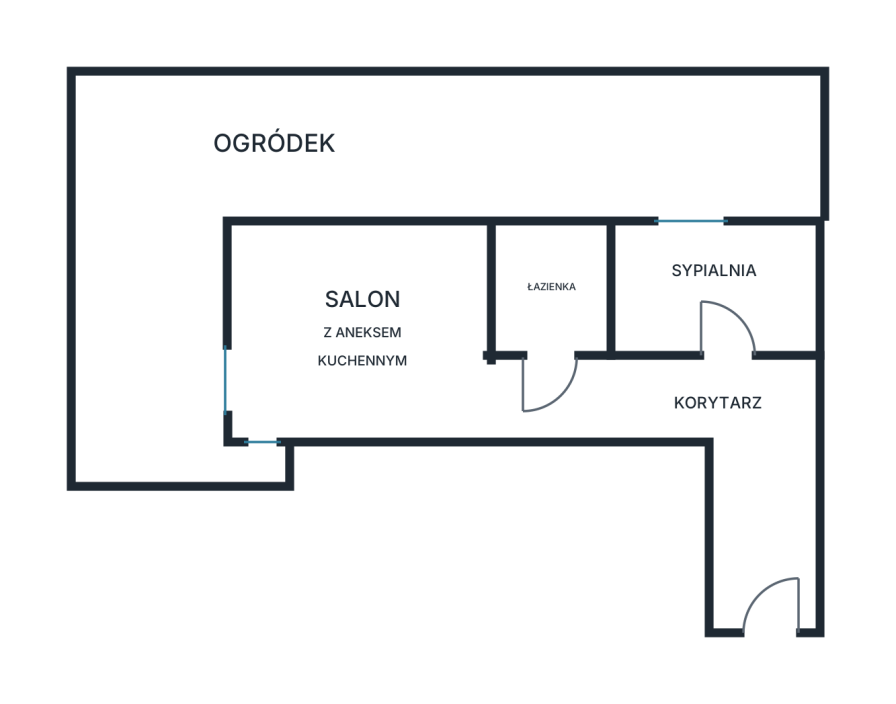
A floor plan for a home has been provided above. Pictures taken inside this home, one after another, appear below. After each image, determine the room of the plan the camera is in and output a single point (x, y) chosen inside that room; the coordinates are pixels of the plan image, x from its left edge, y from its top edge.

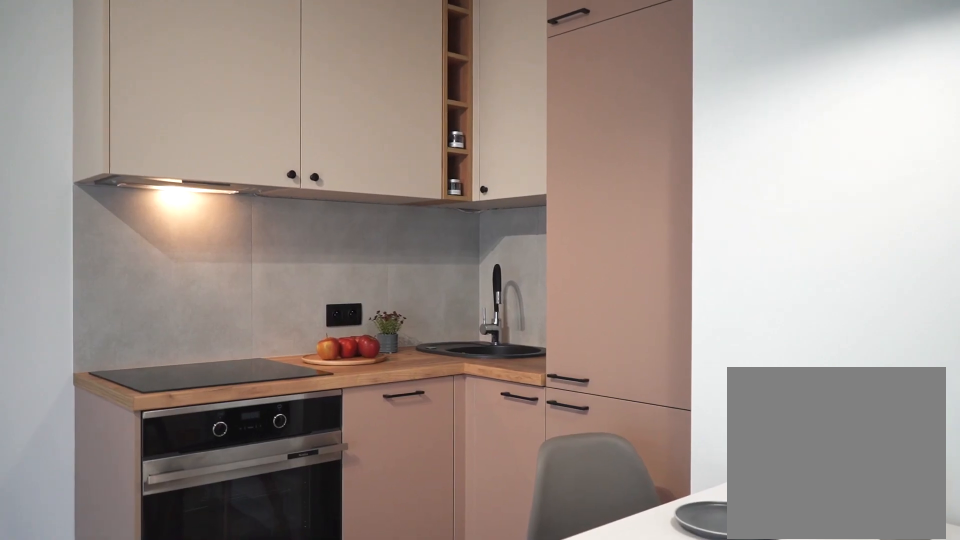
(358, 332)
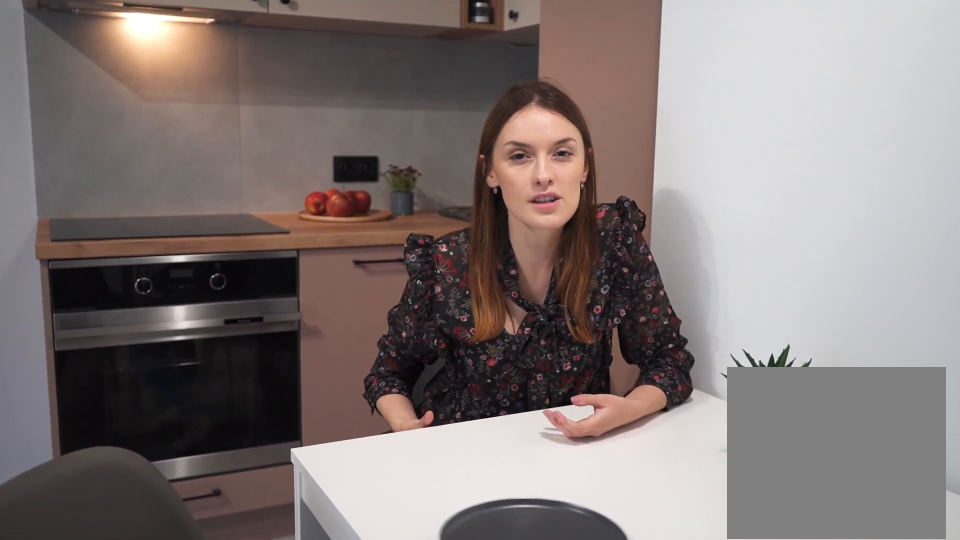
(358, 332)
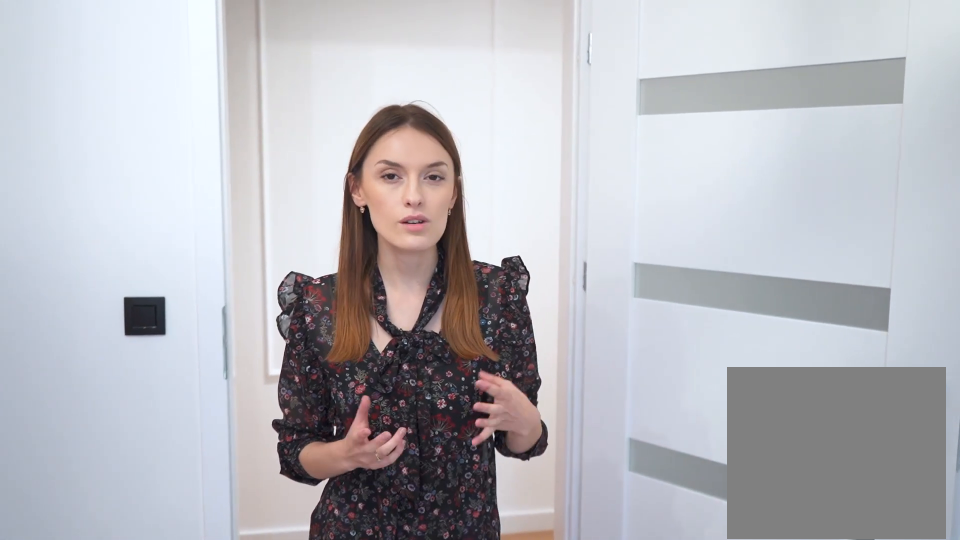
(712, 284)
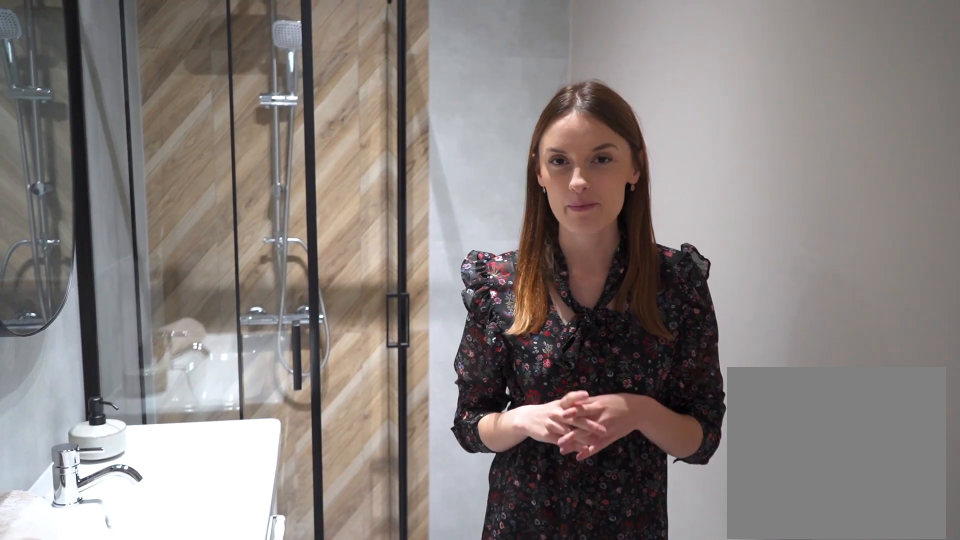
(551, 288)
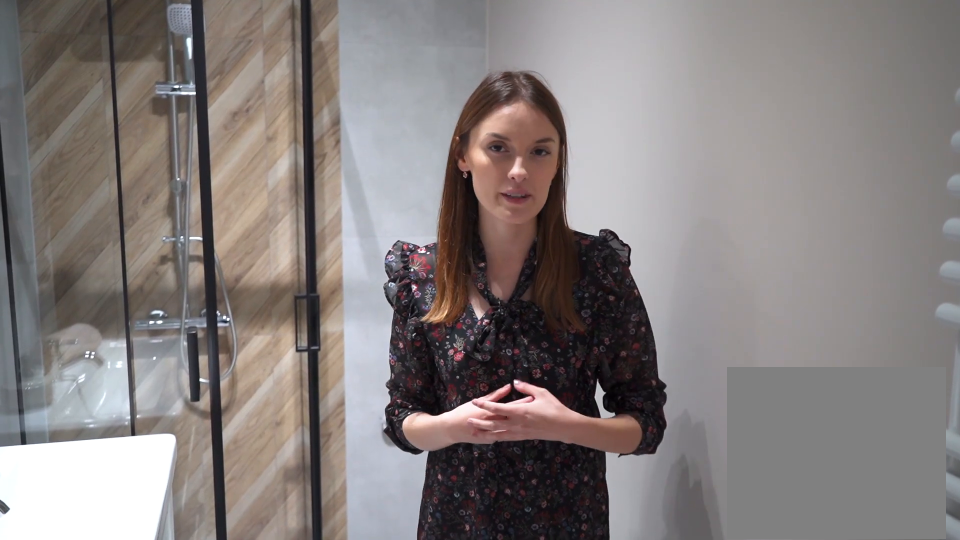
(550, 288)
